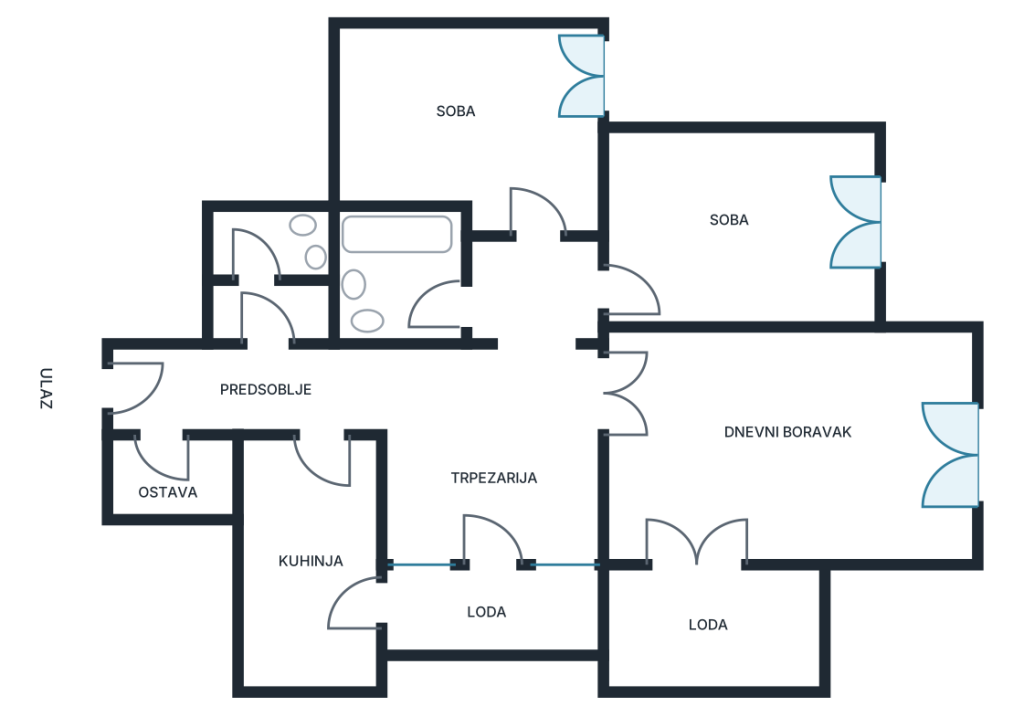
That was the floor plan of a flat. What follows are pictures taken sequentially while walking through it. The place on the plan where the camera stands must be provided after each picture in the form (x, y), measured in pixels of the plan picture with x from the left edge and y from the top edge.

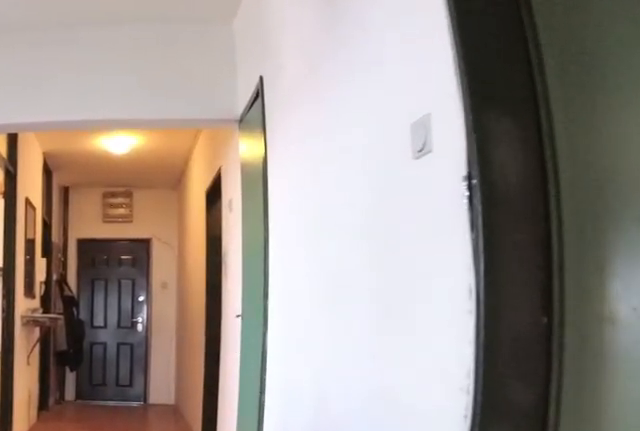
(600, 409)
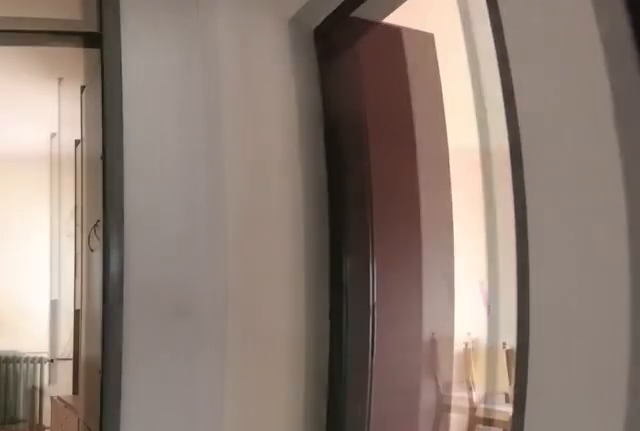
(540, 404)
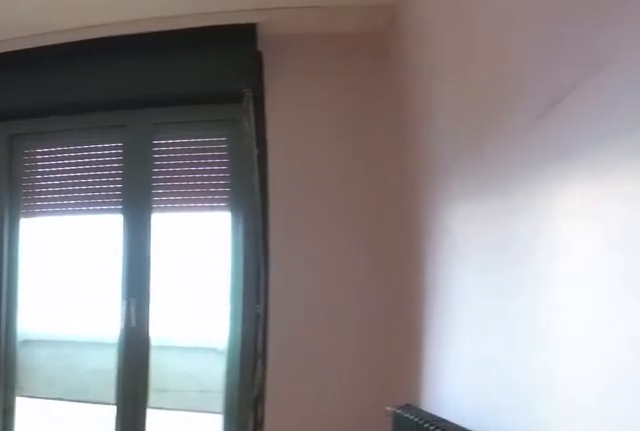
(612, 308)
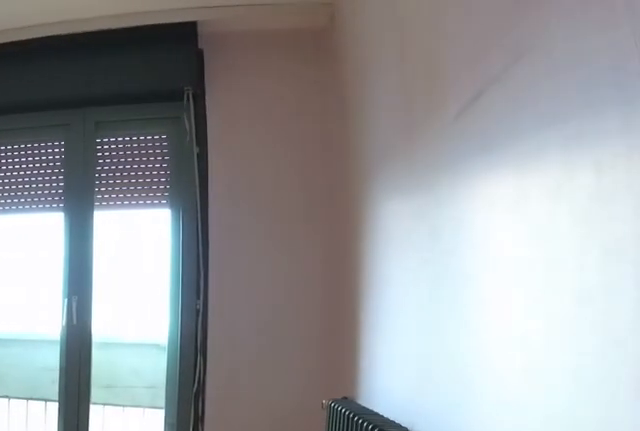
(612, 309)
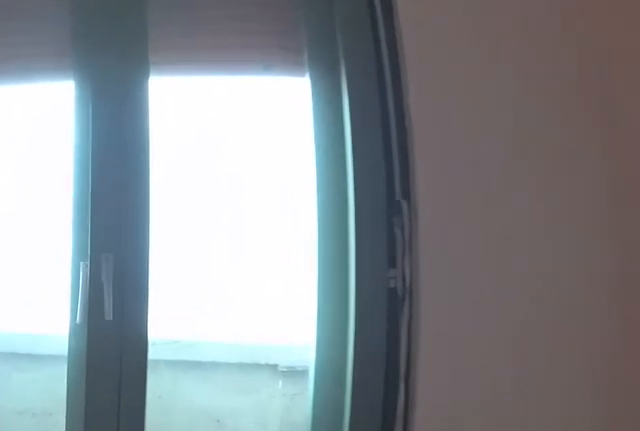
(778, 272)
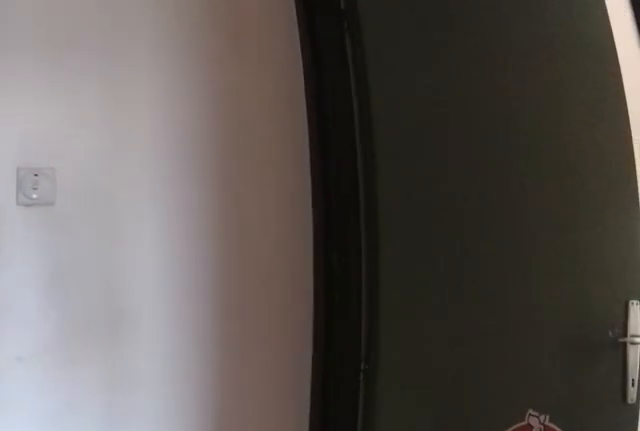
(622, 281)
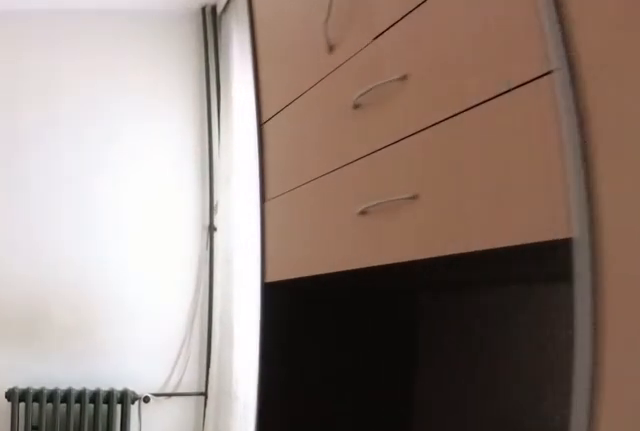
(538, 249)
